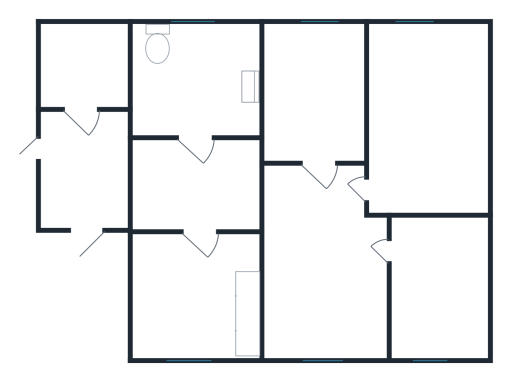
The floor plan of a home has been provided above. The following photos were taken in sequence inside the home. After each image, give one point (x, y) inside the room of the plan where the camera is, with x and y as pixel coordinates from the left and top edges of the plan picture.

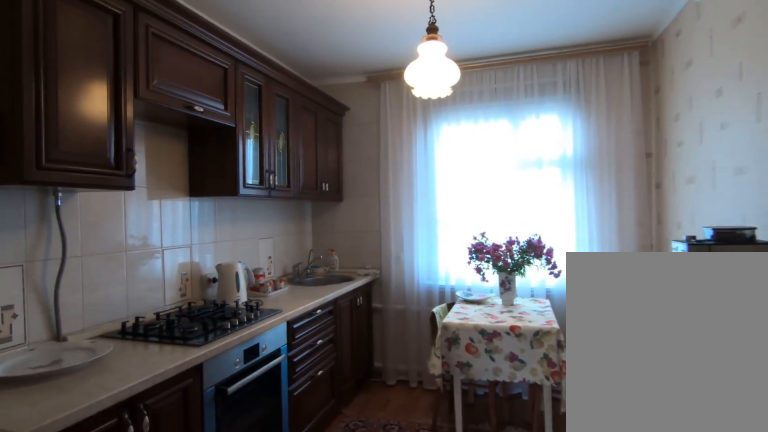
(204, 260)
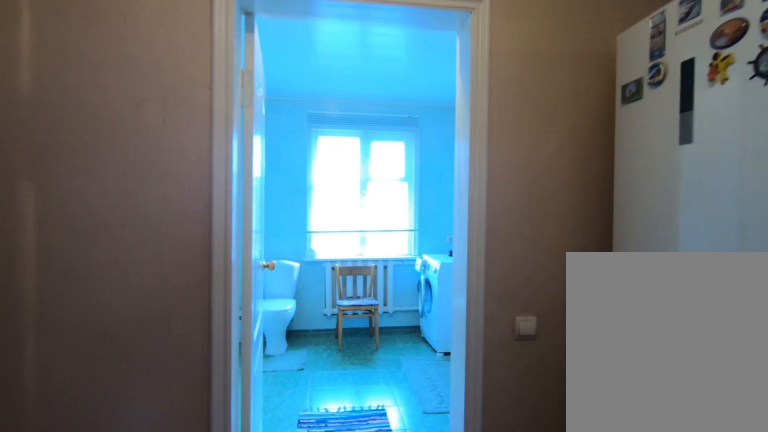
(201, 200)
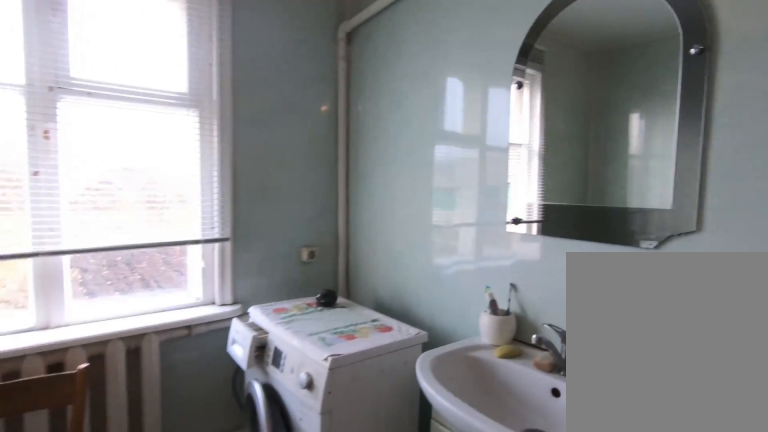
(197, 127)
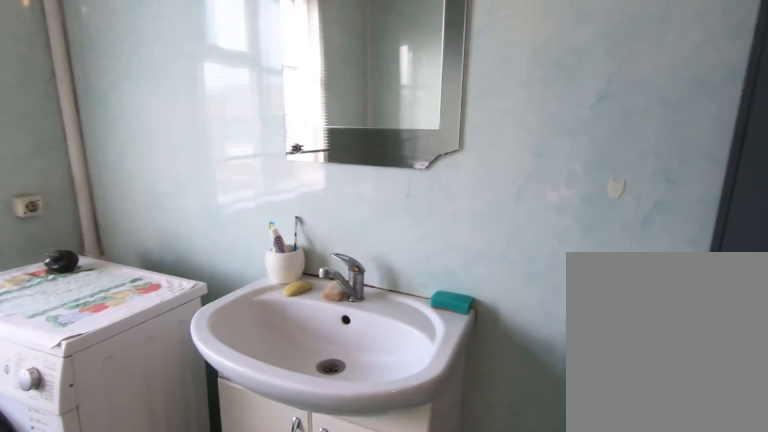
(197, 127)
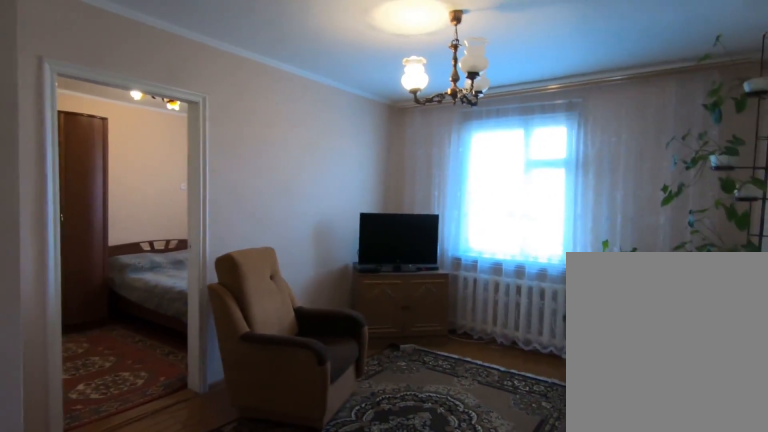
(291, 239)
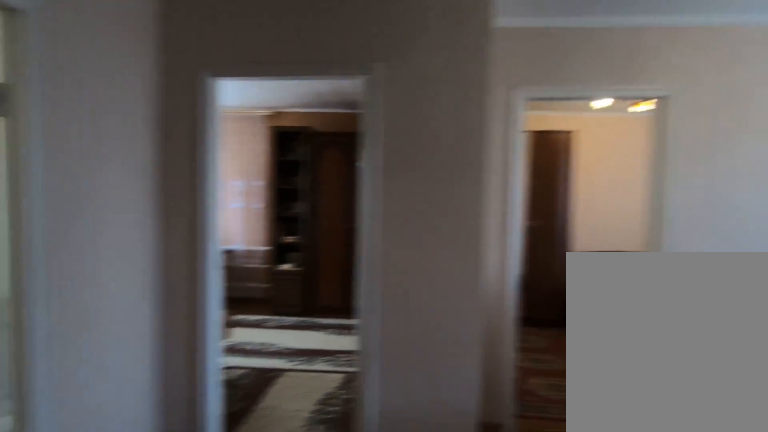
(291, 239)
